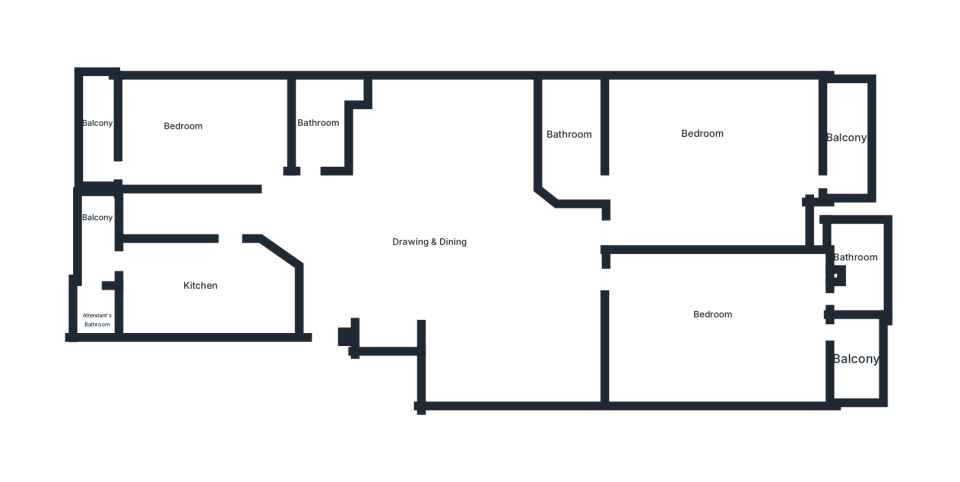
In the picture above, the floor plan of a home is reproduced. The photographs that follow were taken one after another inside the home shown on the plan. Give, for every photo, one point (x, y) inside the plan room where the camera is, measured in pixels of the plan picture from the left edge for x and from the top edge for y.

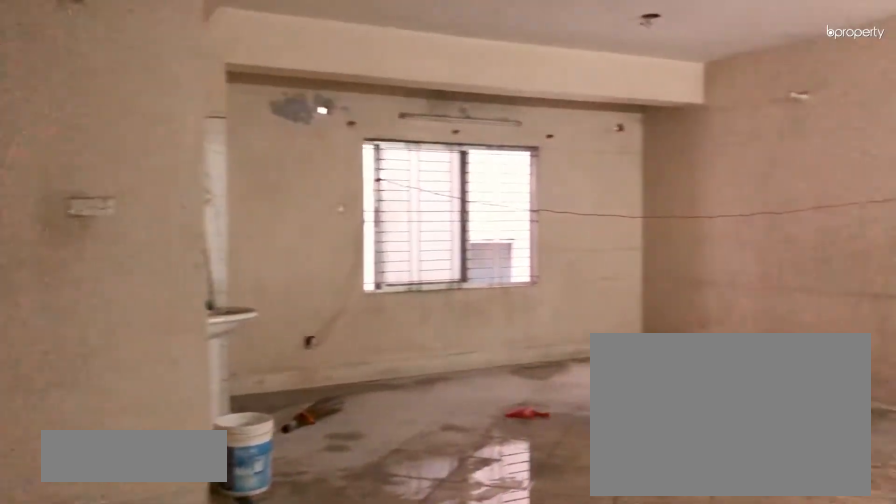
(323, 312)
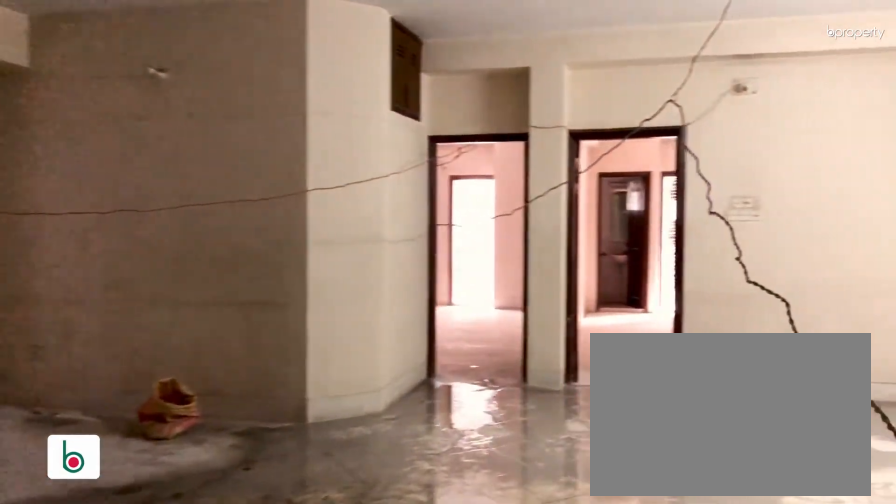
(458, 256)
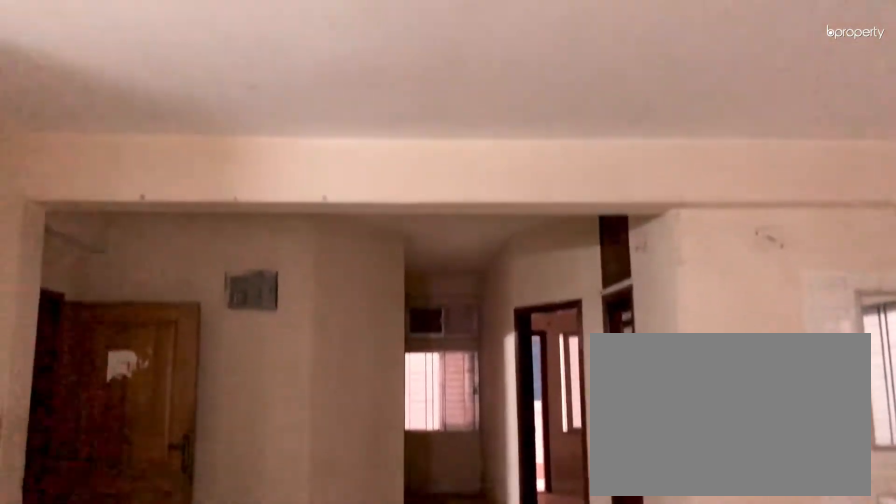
(458, 256)
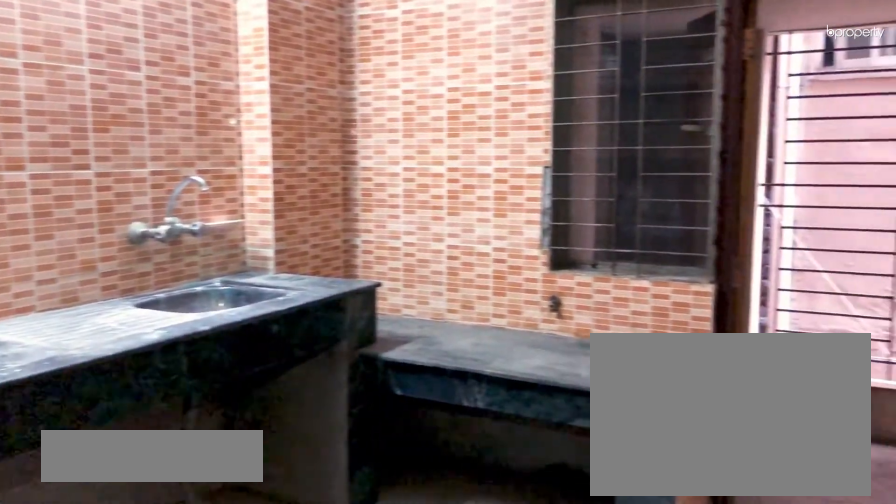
(186, 283)
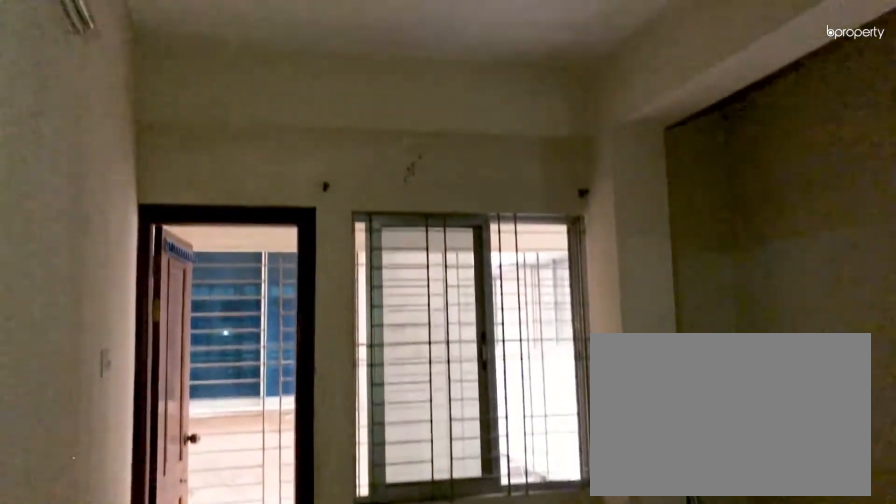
(181, 117)
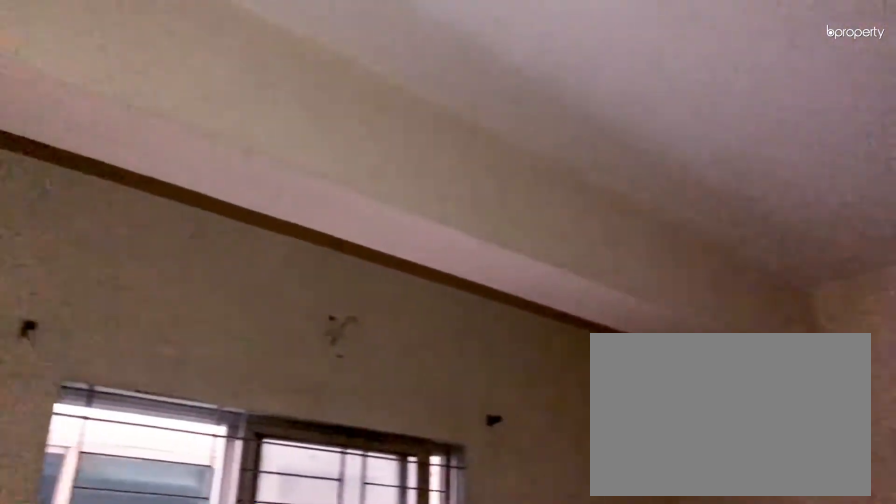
(181, 117)
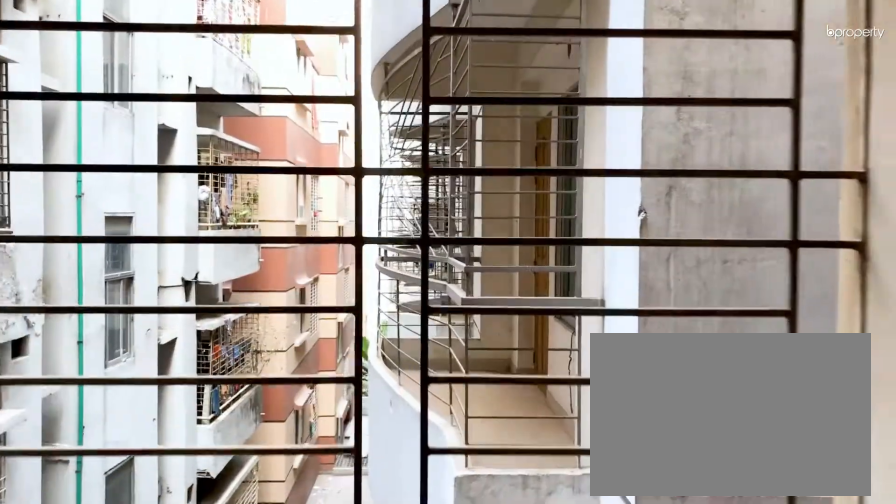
(98, 134)
